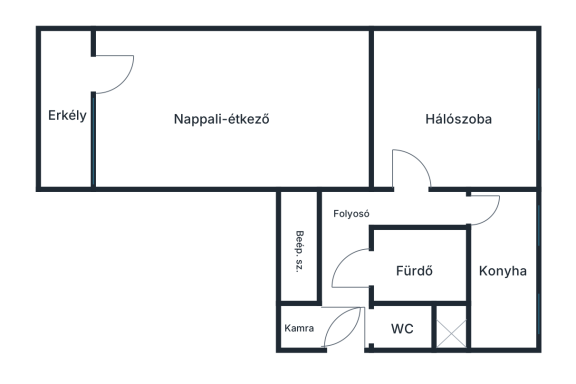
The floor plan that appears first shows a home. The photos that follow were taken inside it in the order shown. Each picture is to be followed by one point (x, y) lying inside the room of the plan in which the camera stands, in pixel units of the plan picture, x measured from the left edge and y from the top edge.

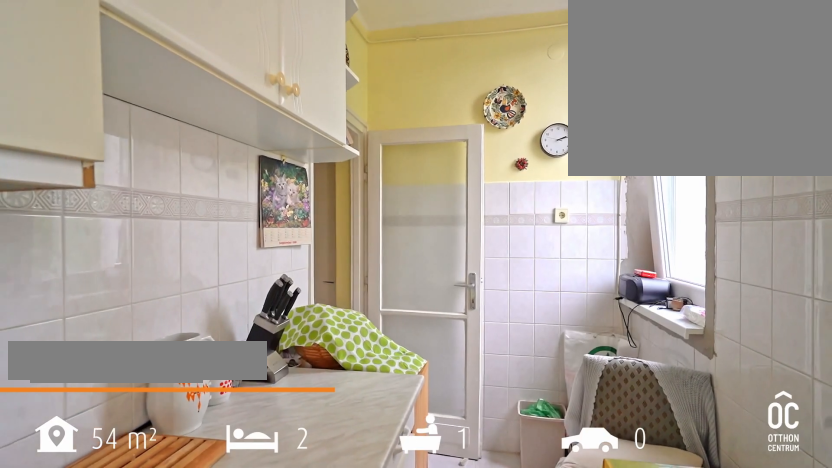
(500, 271)
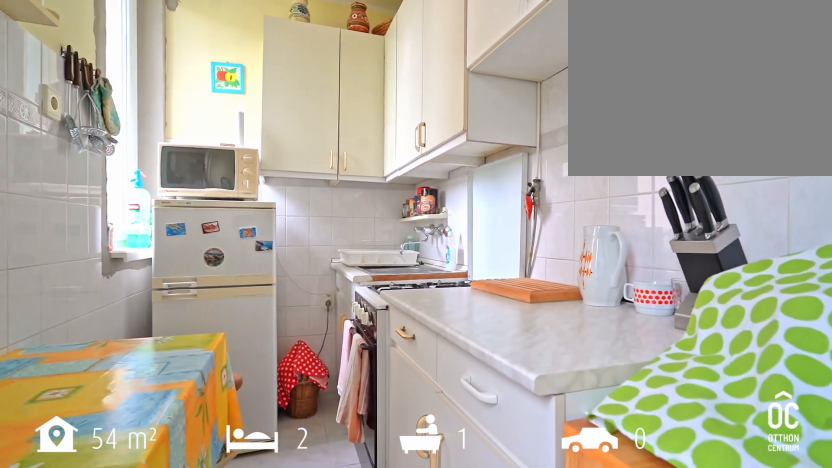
(500, 271)
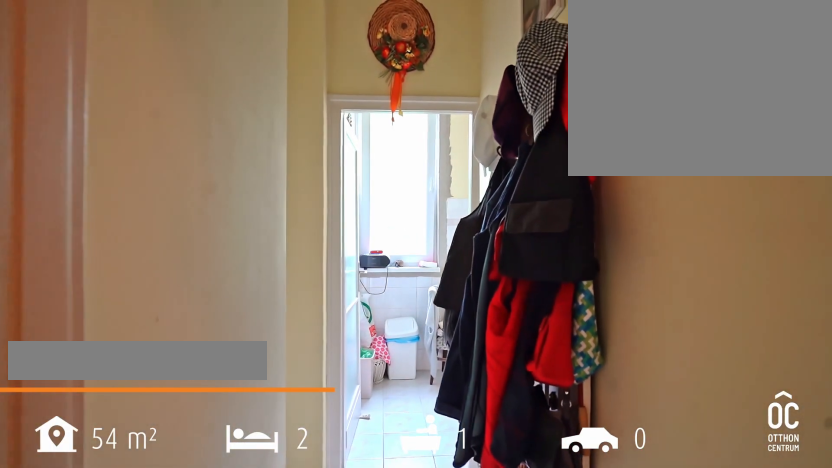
(345, 246)
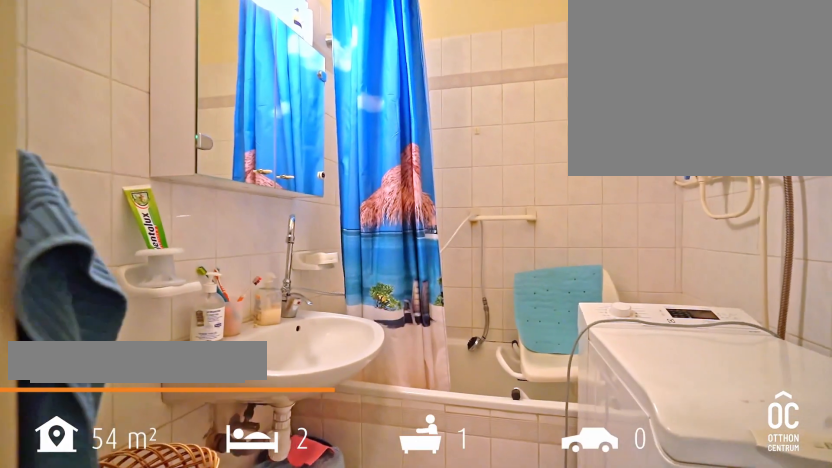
(419, 266)
